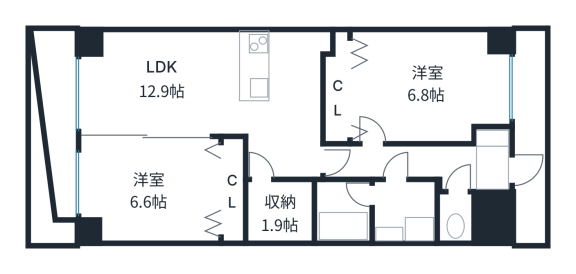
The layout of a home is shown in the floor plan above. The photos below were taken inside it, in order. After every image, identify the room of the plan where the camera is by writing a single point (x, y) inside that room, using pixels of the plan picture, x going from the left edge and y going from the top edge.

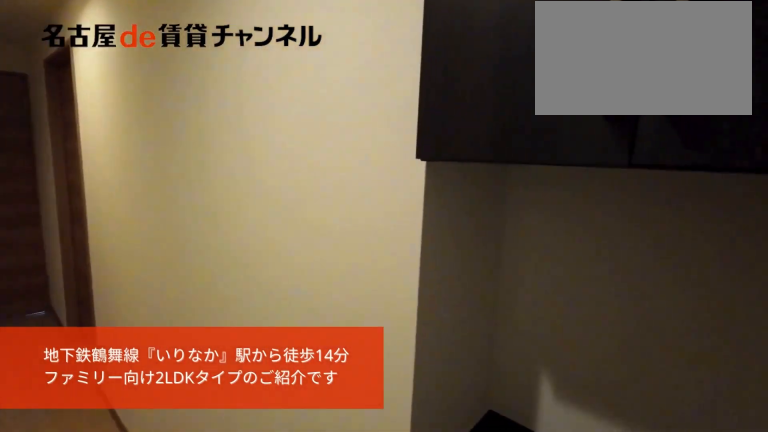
(492, 160)
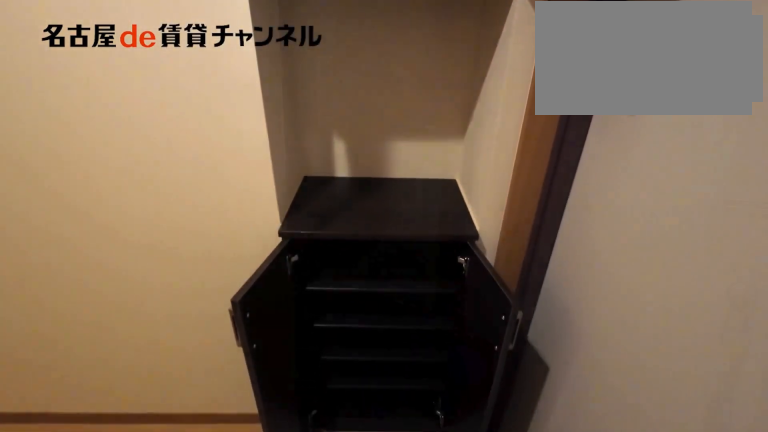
(492, 160)
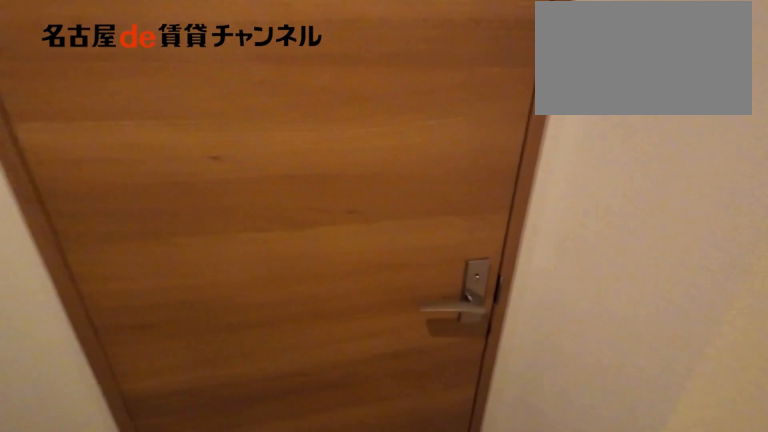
(404, 163)
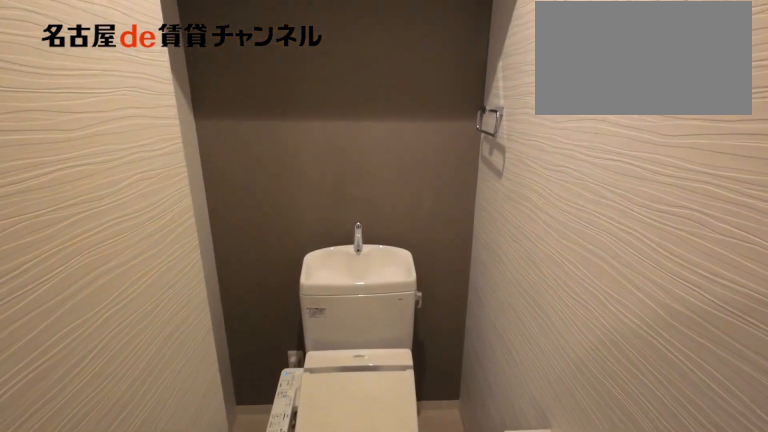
(455, 217)
